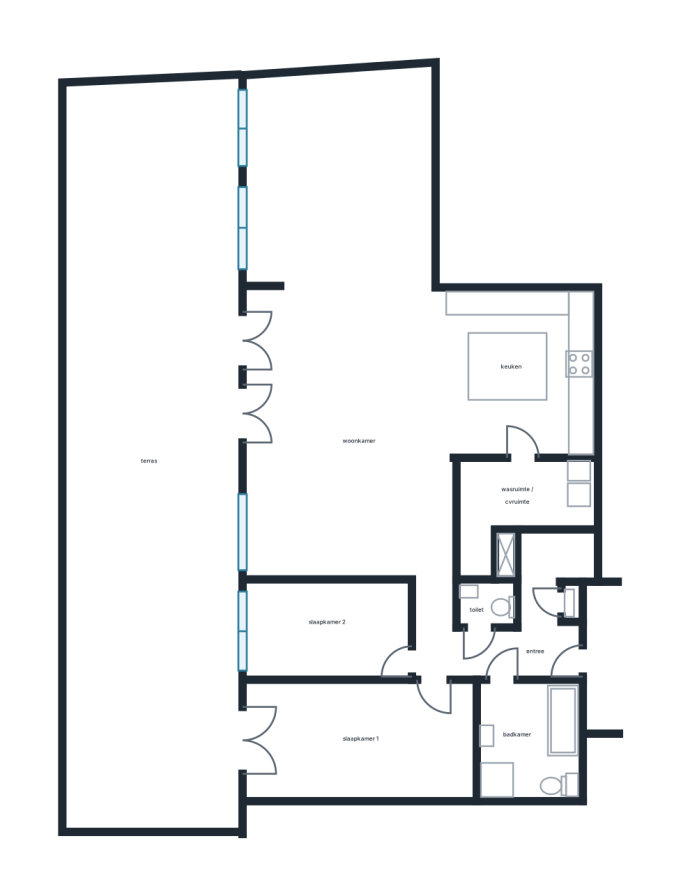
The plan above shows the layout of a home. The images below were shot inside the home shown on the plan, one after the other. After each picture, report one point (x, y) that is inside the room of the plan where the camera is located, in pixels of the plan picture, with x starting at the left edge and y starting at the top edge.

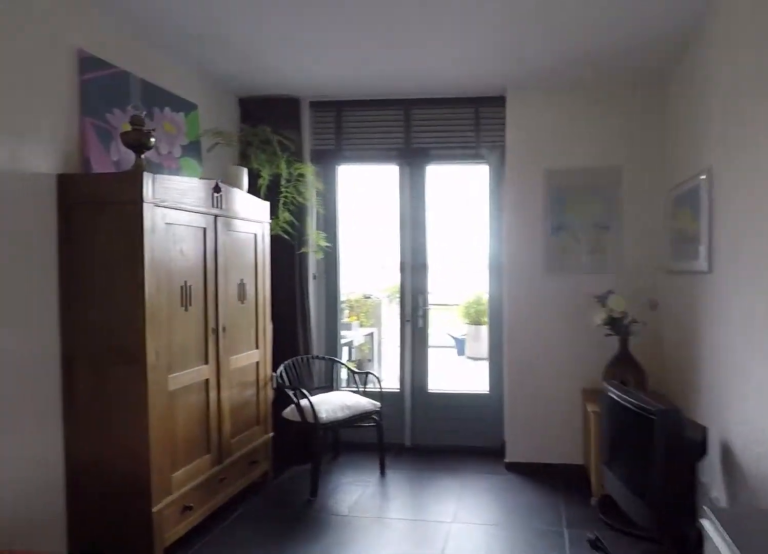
(360, 739)
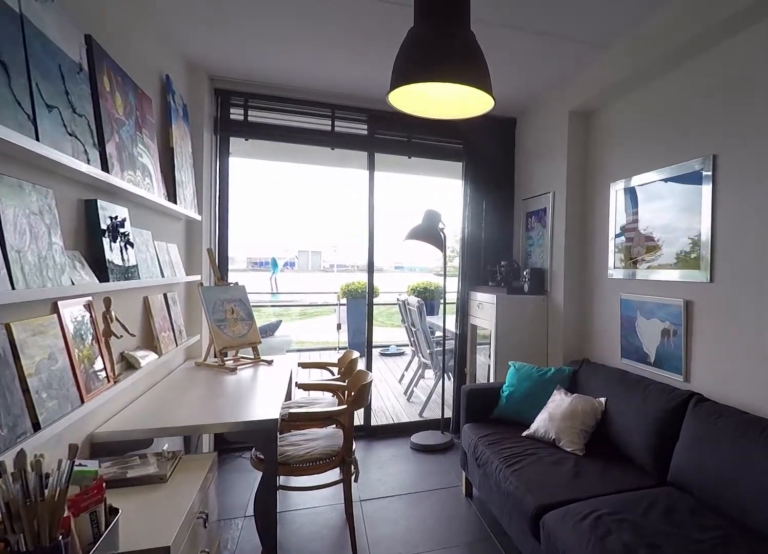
(326, 629)
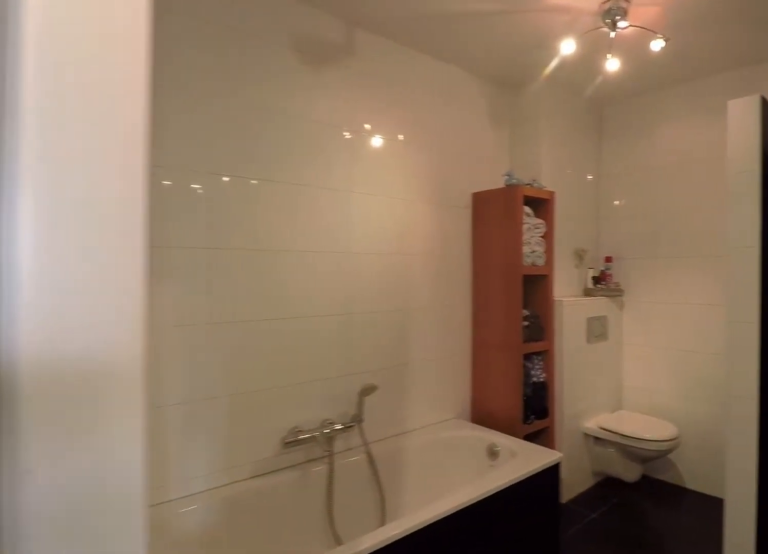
(528, 737)
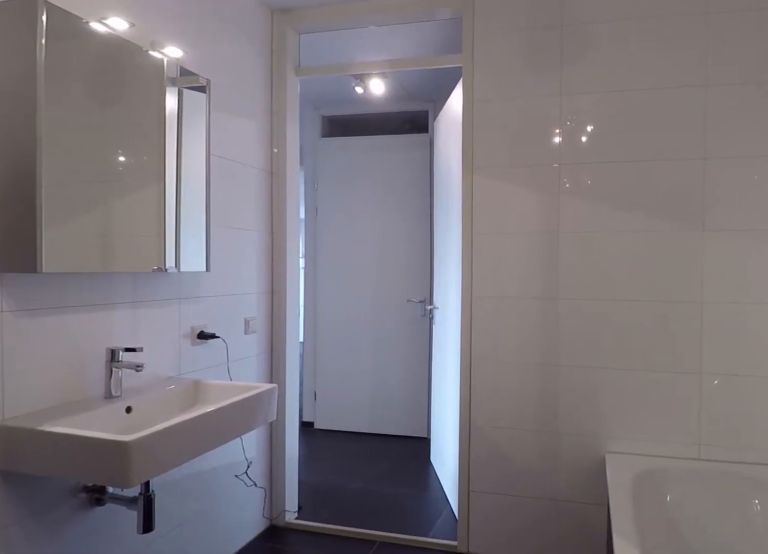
(528, 737)
